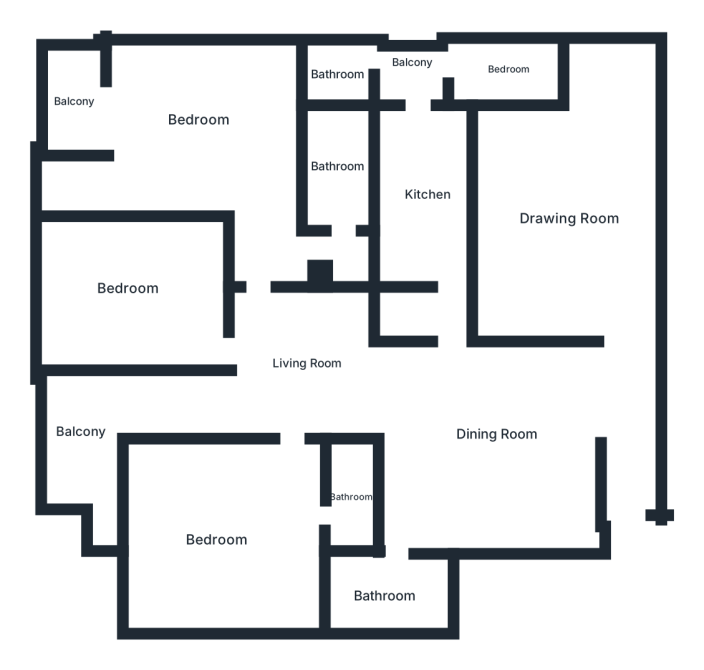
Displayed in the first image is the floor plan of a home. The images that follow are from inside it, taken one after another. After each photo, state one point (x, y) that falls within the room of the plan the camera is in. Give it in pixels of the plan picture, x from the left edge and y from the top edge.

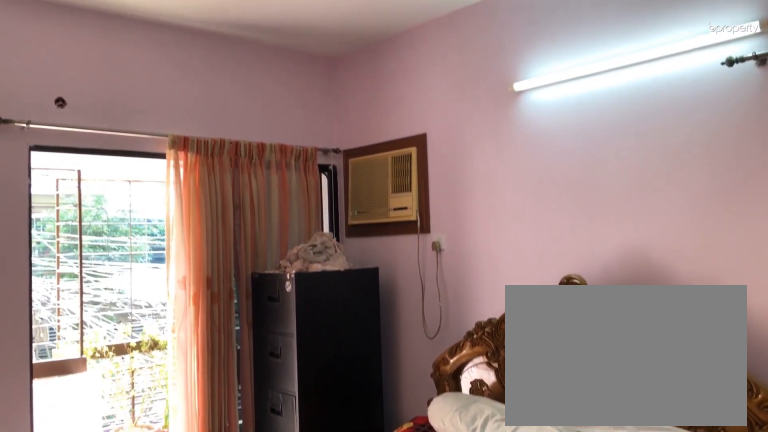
(196, 115)
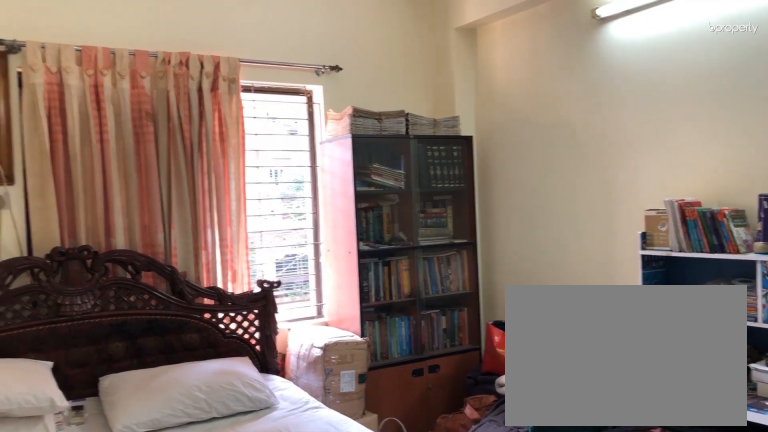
(130, 290)
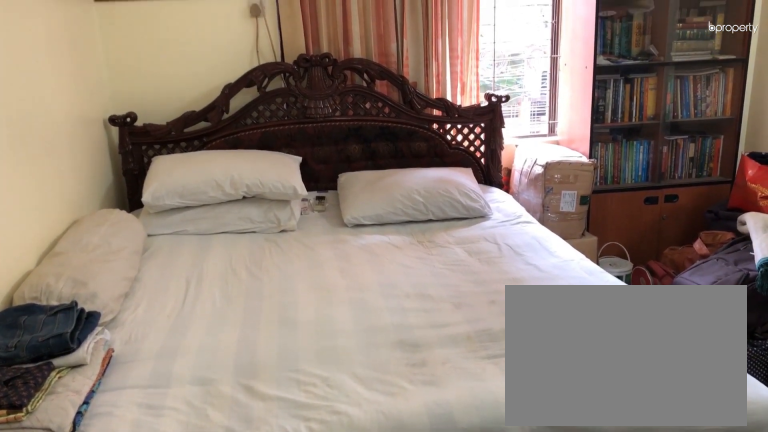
(130, 291)
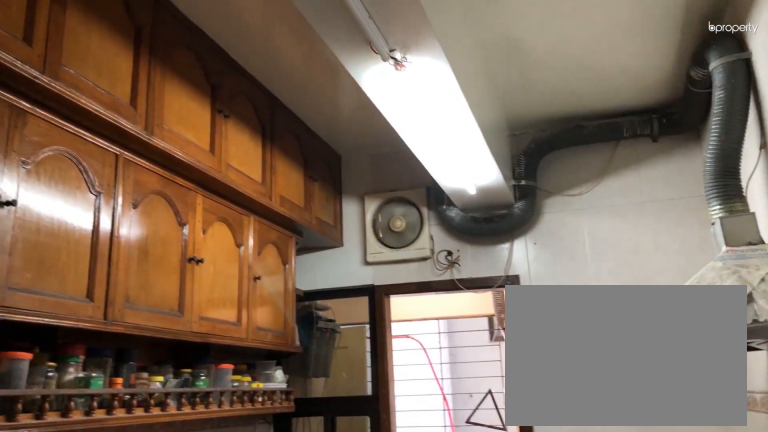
(425, 197)
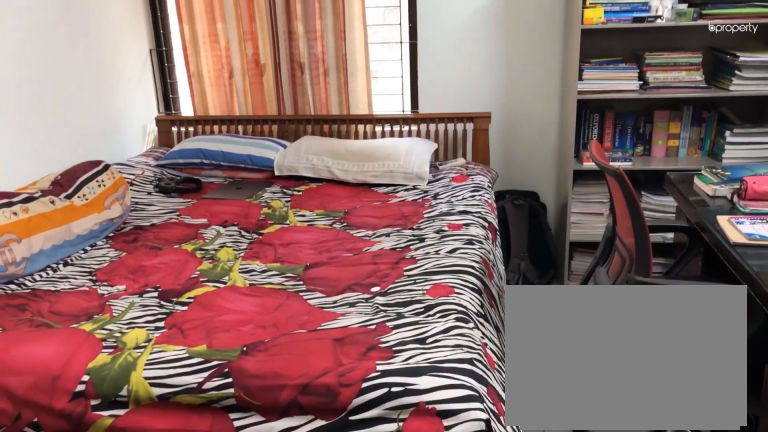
(215, 538)
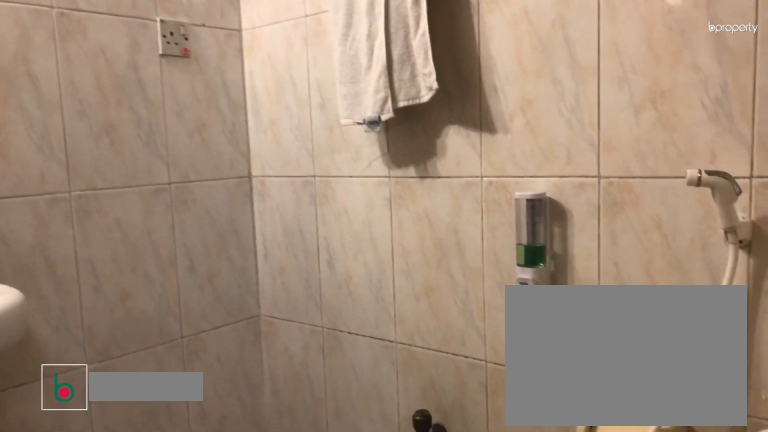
(350, 492)
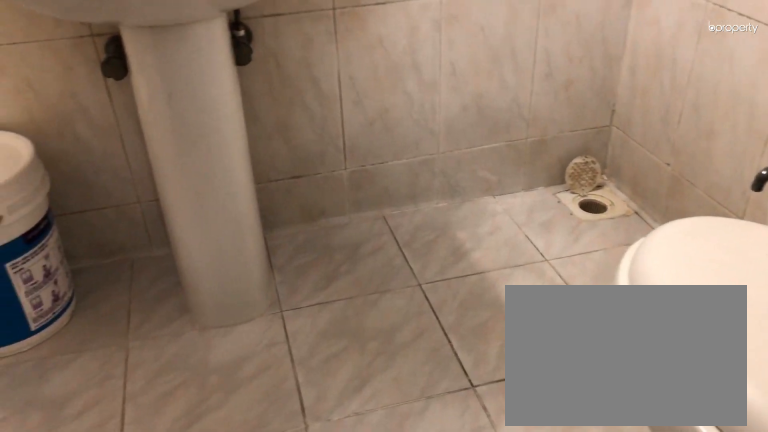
(350, 492)
